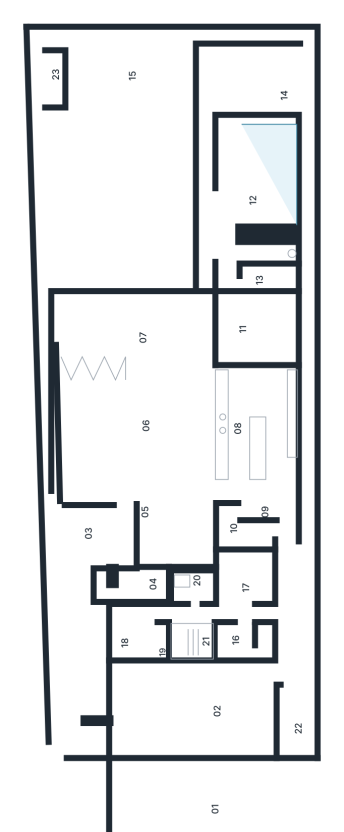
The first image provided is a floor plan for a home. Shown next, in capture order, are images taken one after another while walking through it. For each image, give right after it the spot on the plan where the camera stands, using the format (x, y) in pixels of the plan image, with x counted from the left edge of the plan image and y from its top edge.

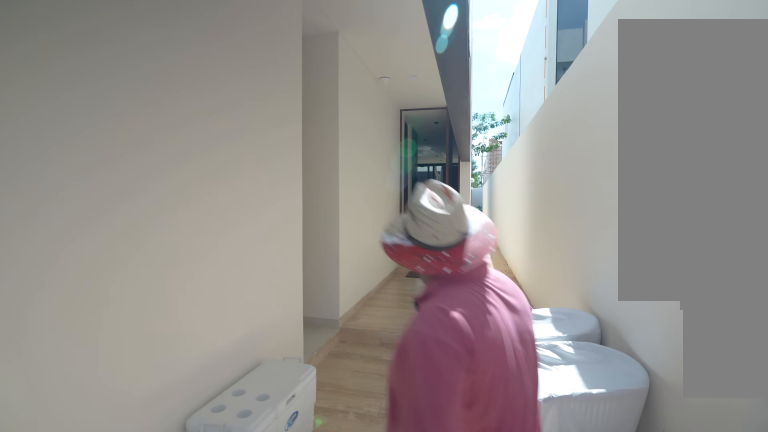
(305, 651)
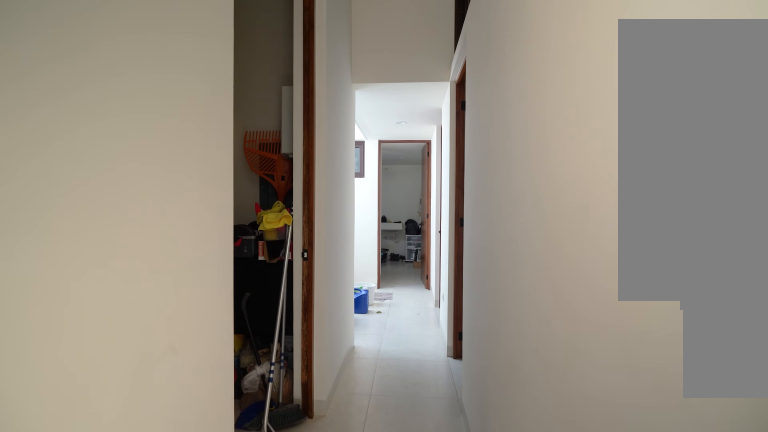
(280, 612)
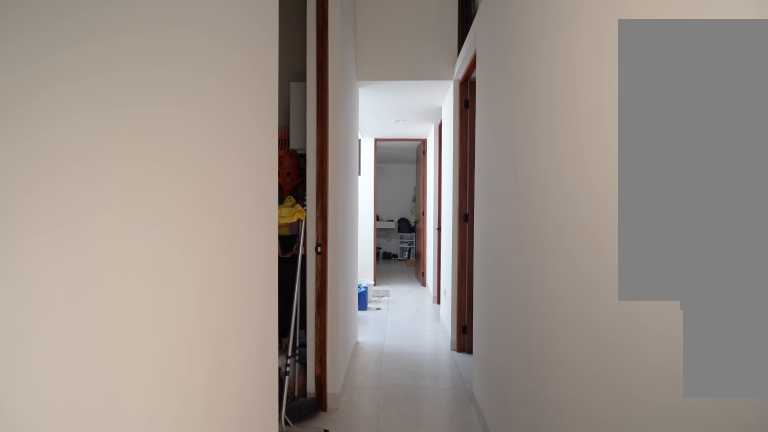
(280, 612)
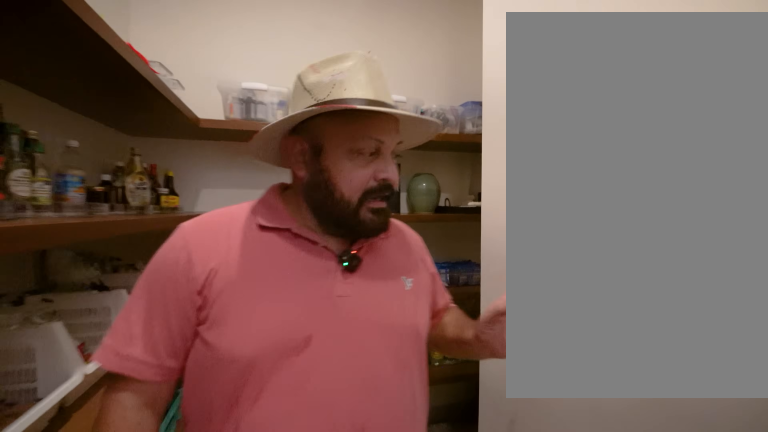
(232, 531)
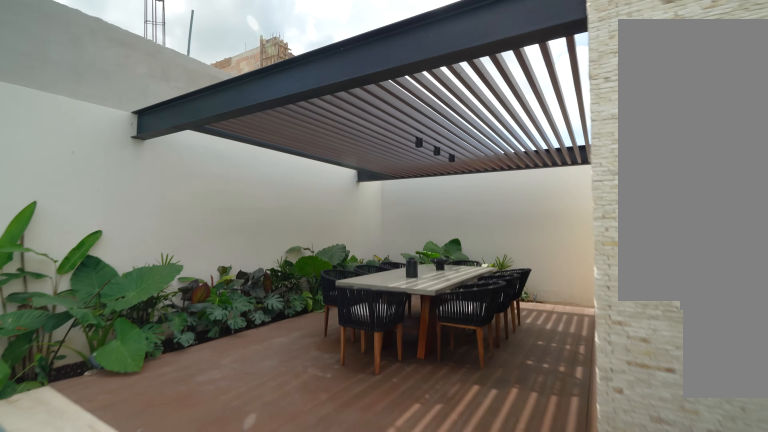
(155, 119)
